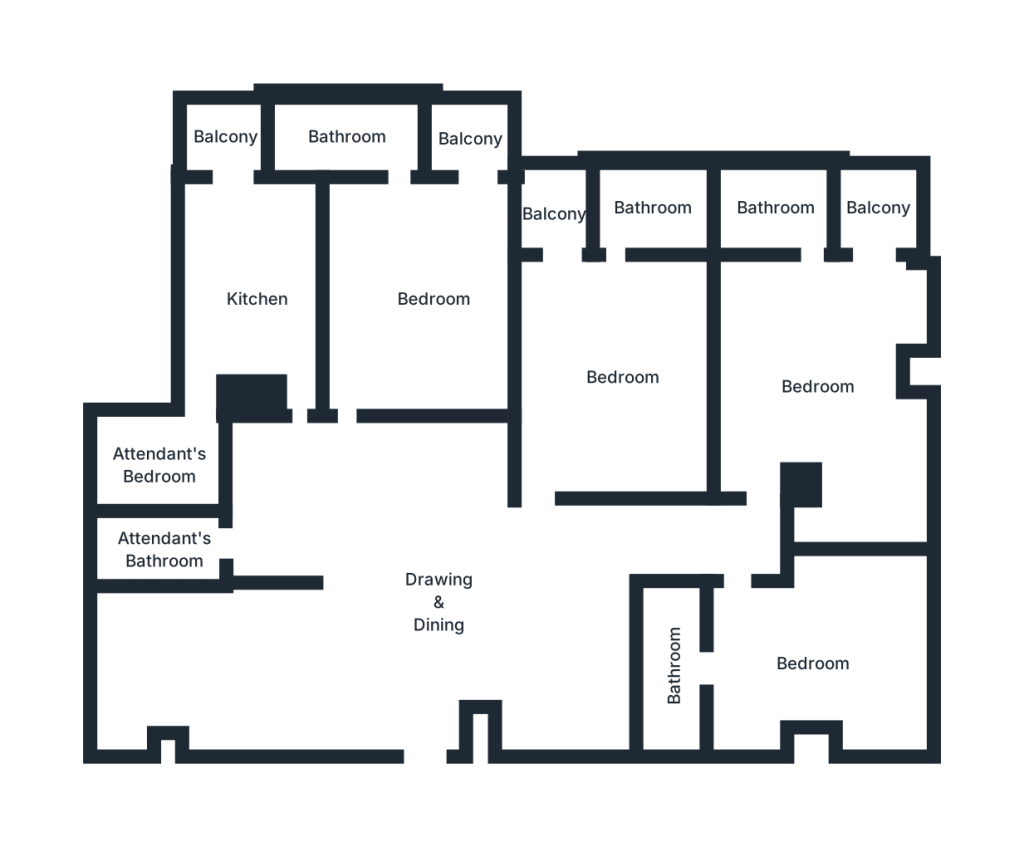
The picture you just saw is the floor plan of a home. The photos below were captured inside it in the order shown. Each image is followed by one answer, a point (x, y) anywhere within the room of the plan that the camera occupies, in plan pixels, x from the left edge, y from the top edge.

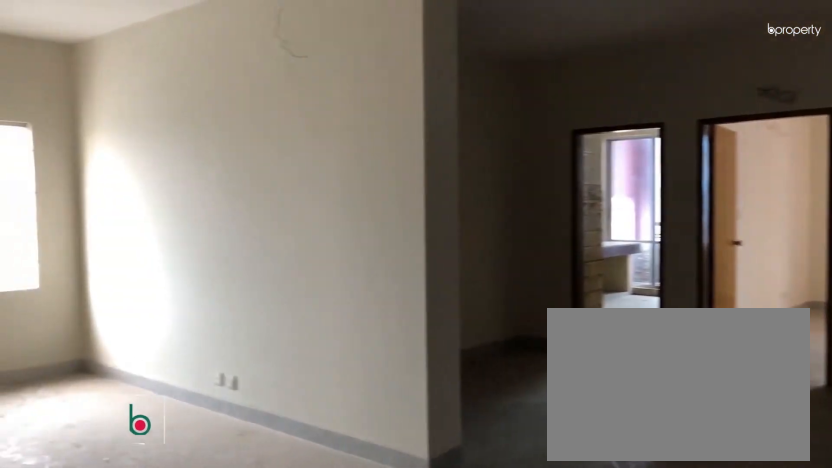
(309, 672)
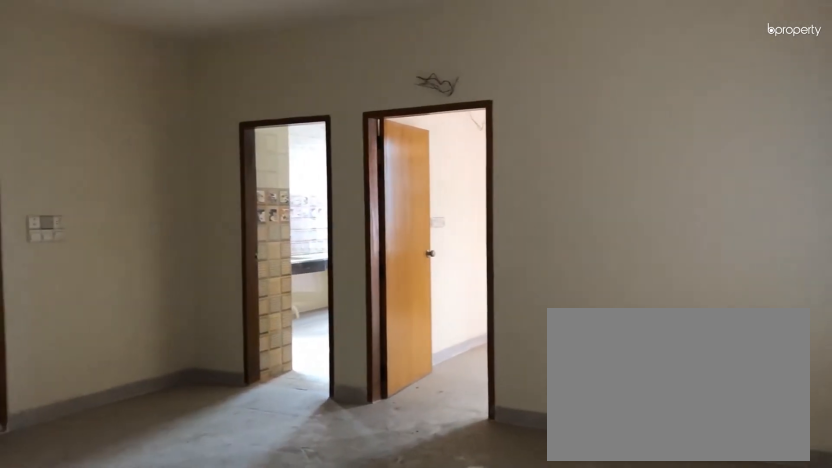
(439, 587)
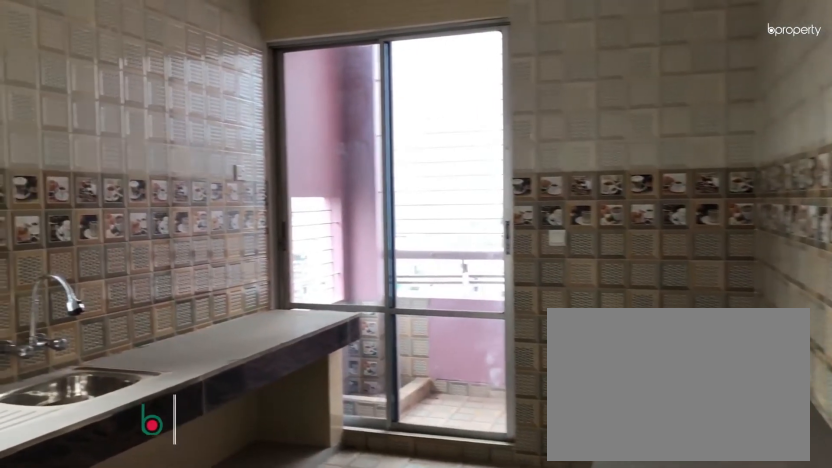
(255, 304)
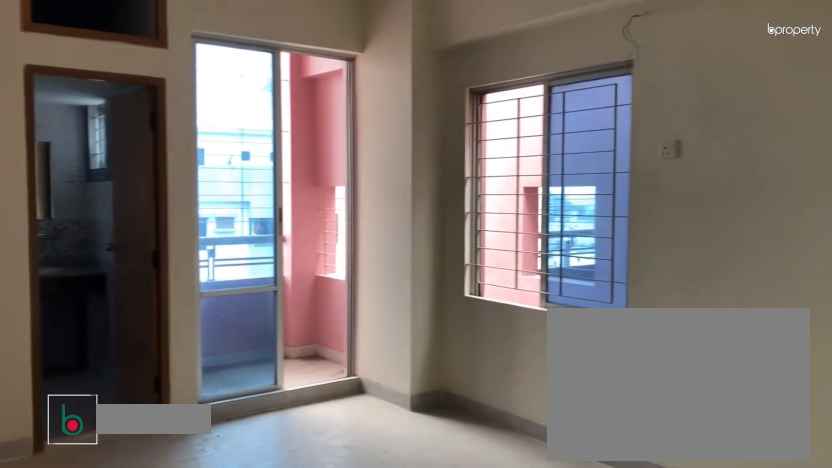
(431, 304)
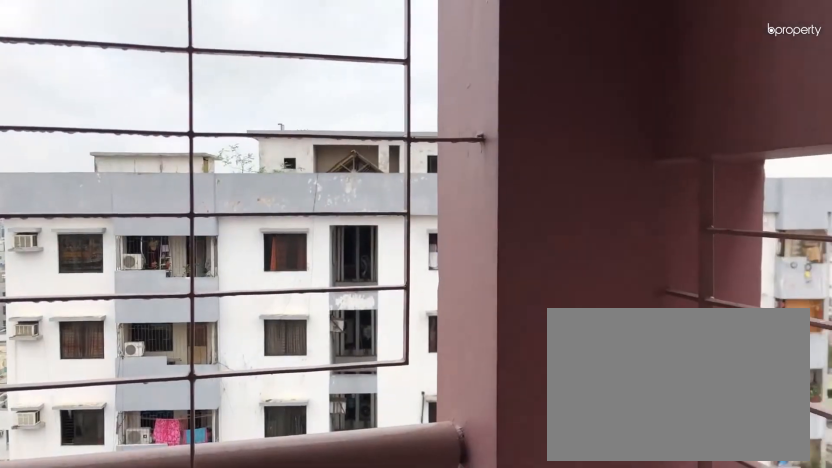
(470, 142)
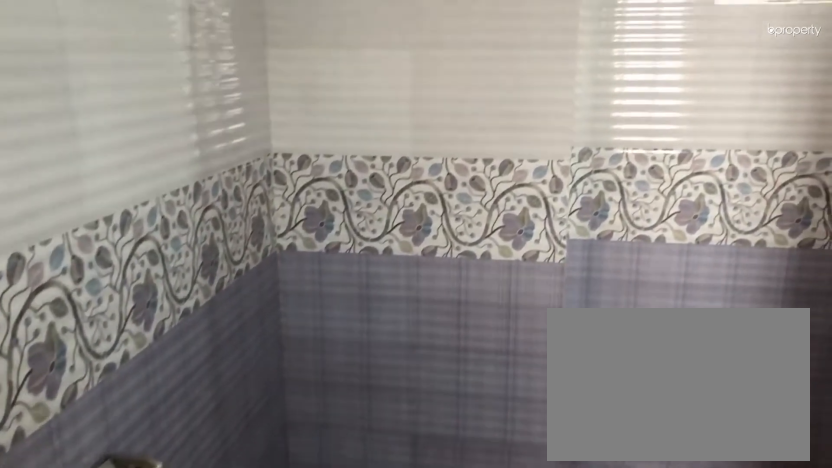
(342, 136)
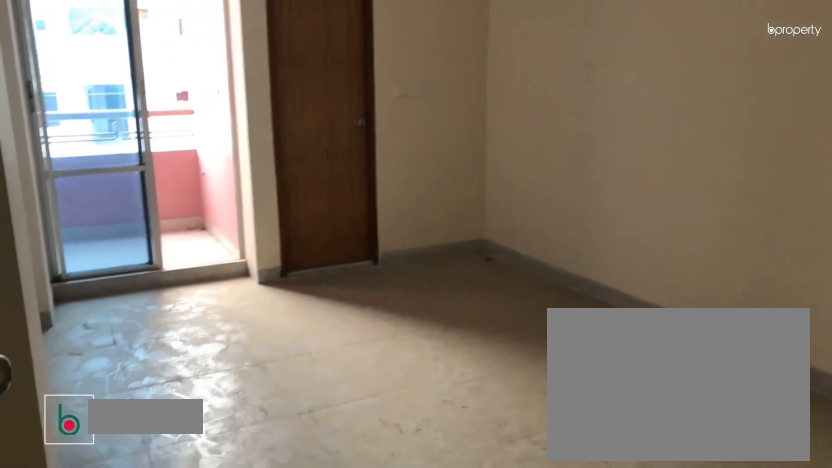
(623, 380)
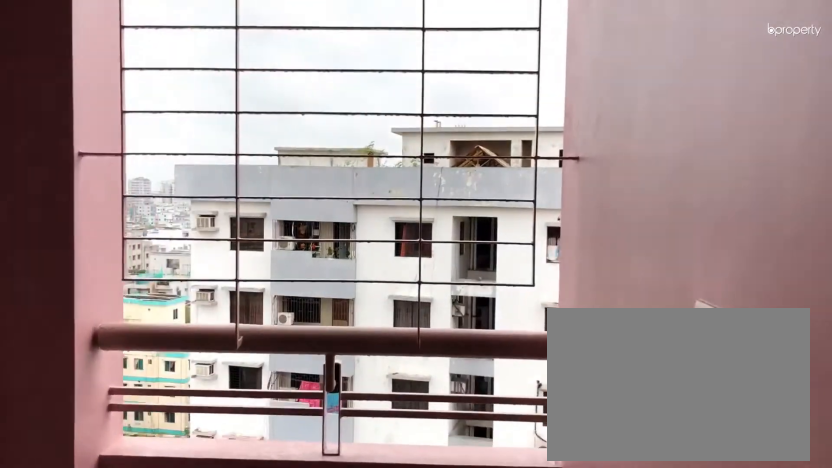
(555, 218)
